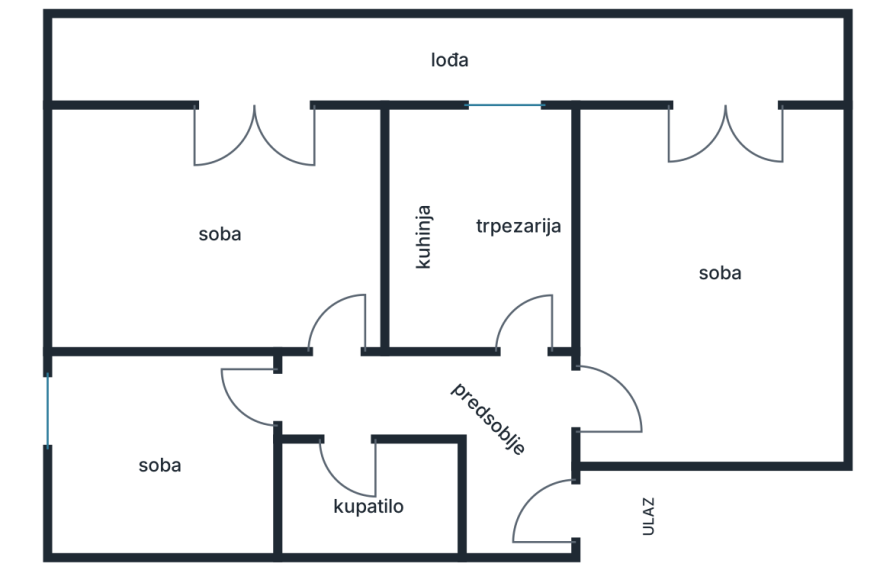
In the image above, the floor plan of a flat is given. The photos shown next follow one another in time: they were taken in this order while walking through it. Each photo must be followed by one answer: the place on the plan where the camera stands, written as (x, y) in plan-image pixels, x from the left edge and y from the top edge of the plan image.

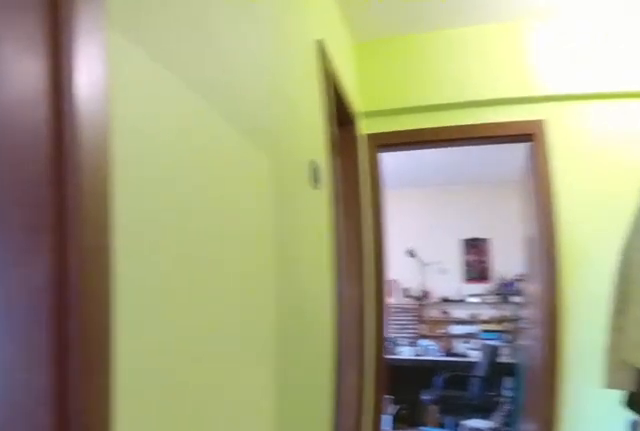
(292, 393)
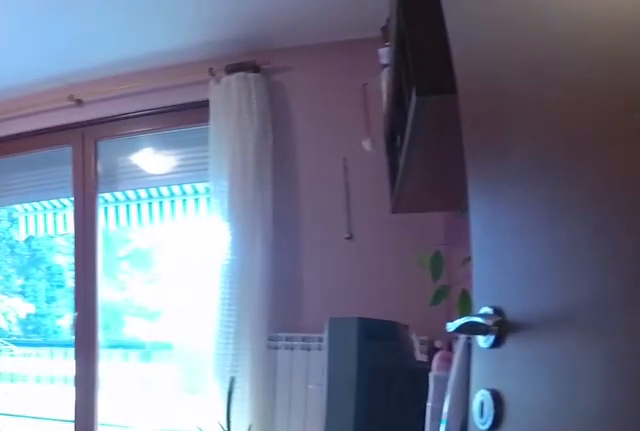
(310, 378)
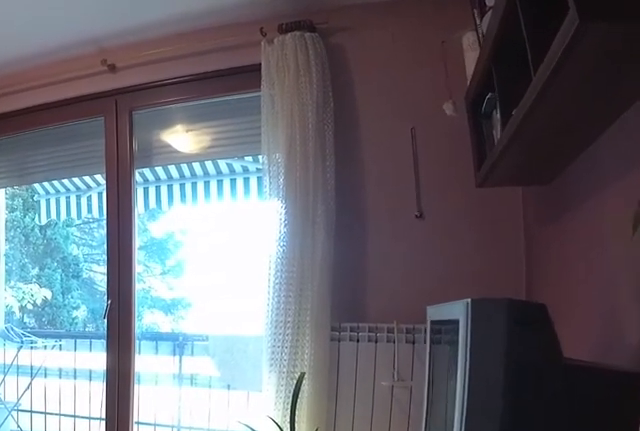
(312, 362)
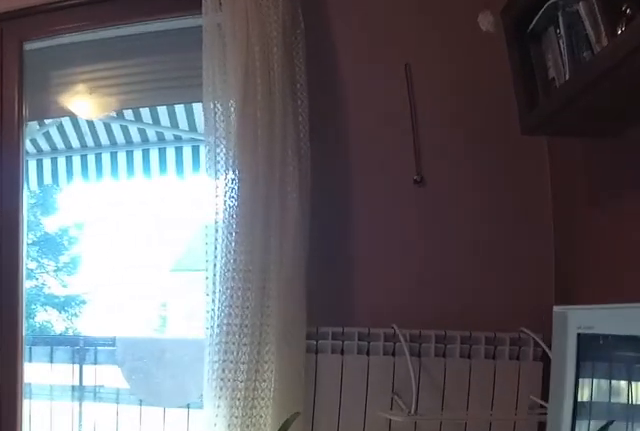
(250, 300)
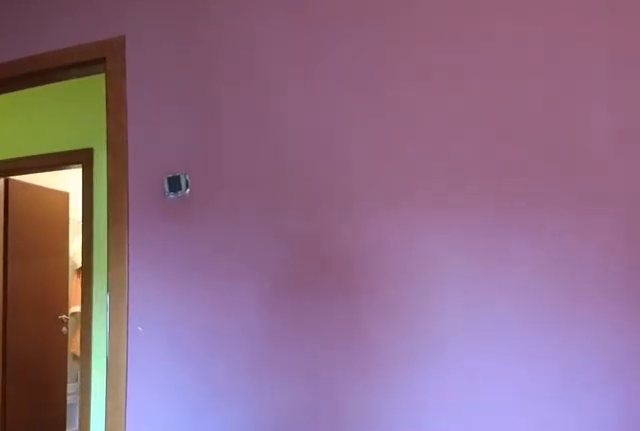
(225, 220)
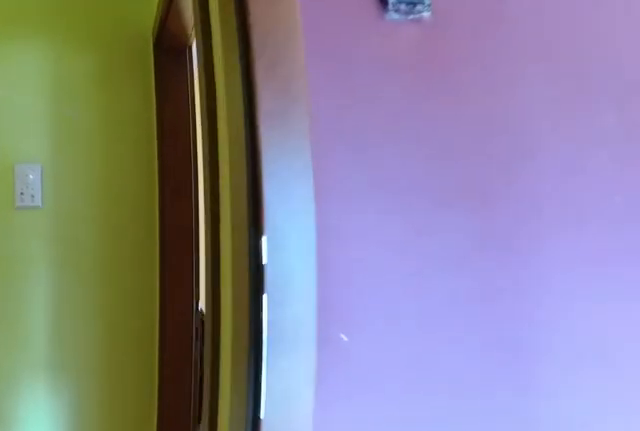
(311, 279)
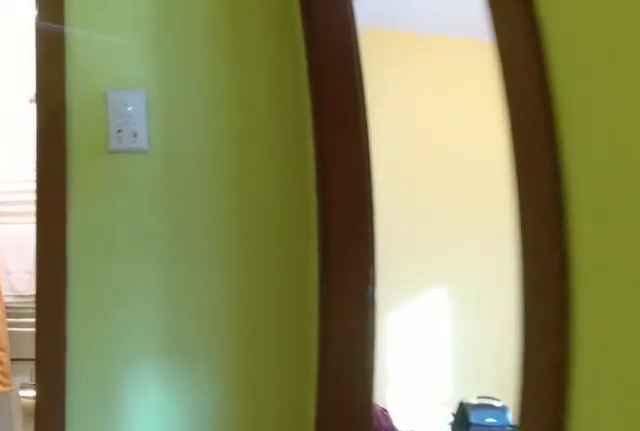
(344, 306)
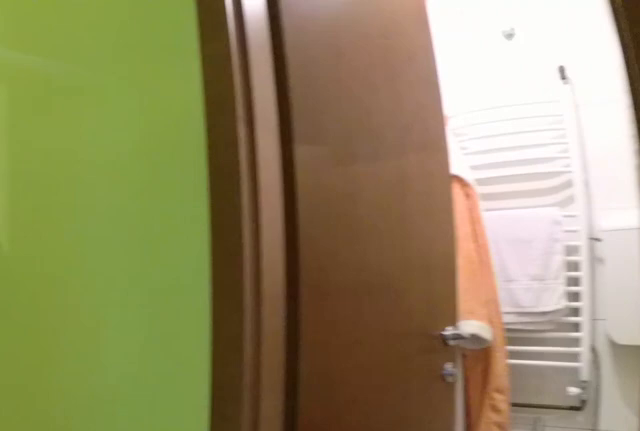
(317, 374)
